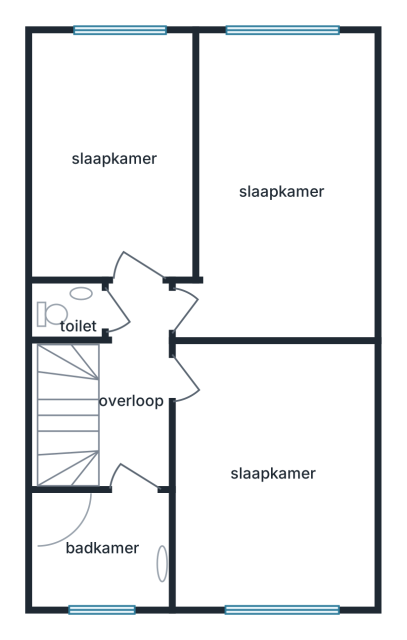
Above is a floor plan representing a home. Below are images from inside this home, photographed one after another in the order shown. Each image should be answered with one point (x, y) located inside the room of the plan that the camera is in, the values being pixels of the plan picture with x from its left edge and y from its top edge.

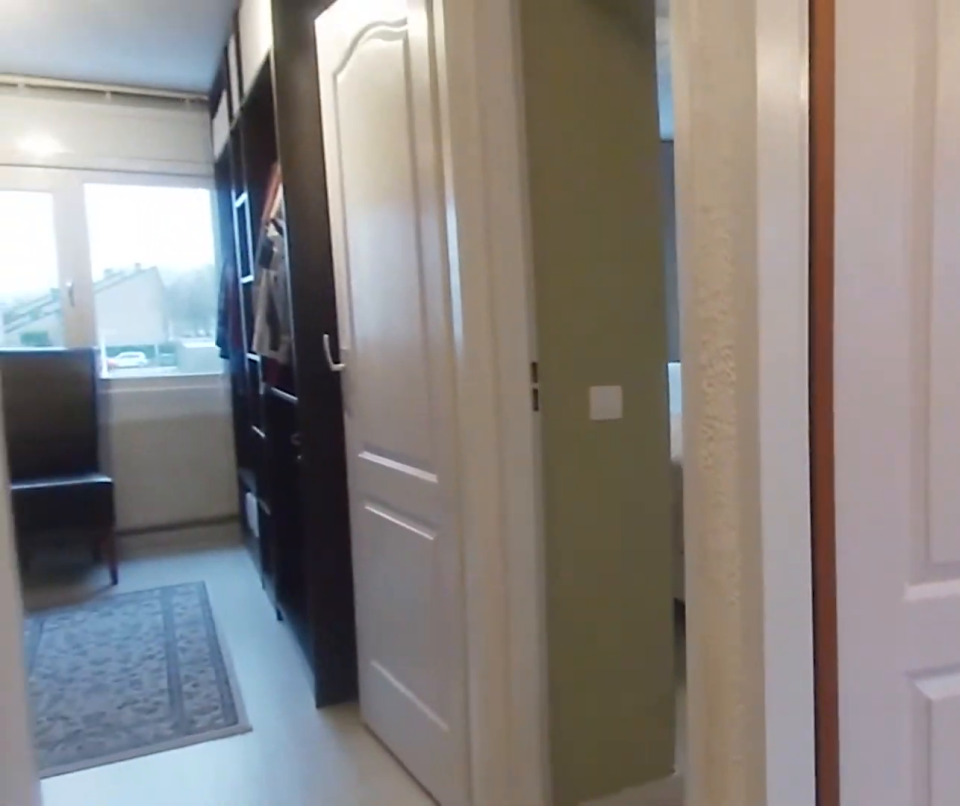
(133, 388)
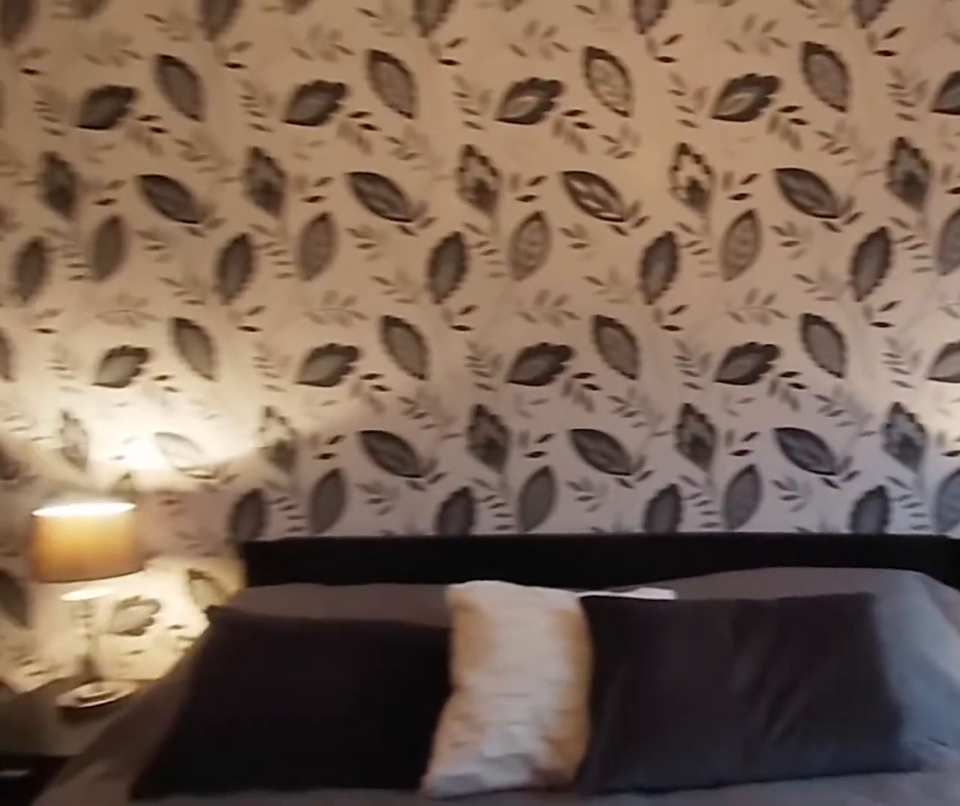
(273, 473)
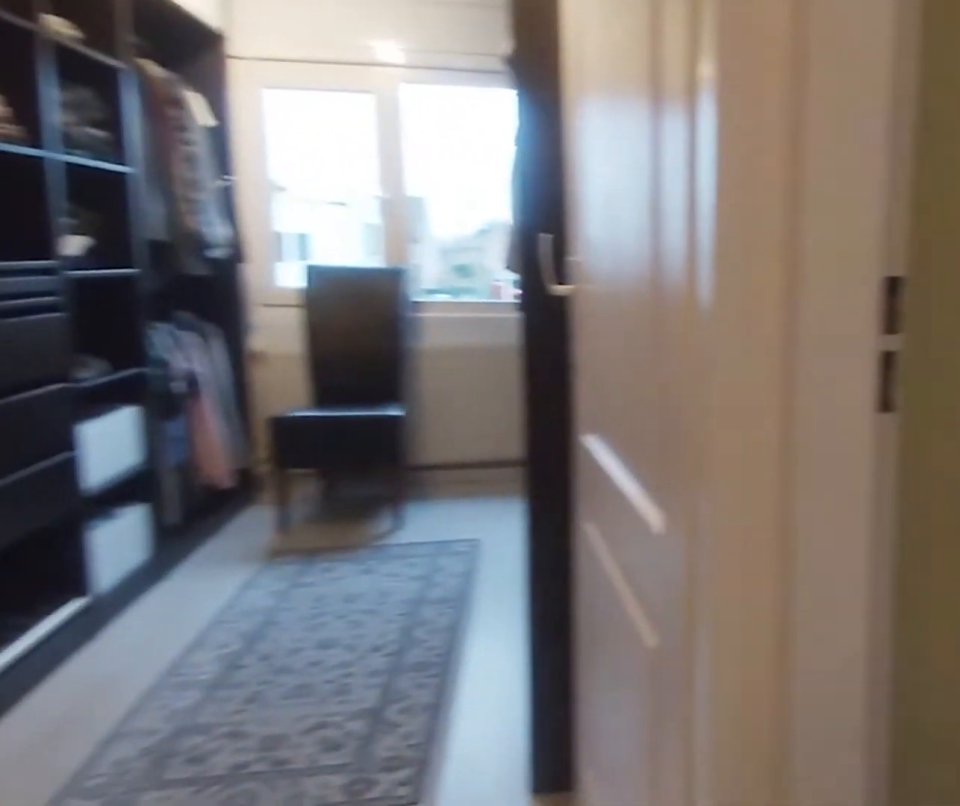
(133, 389)
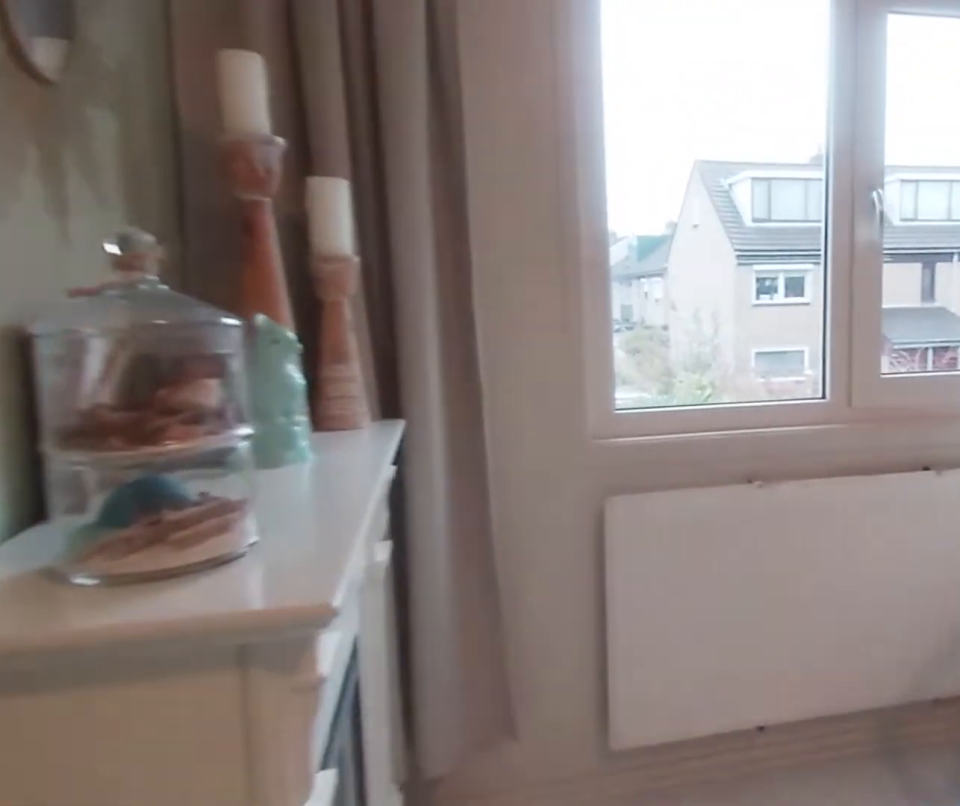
(316, 305)
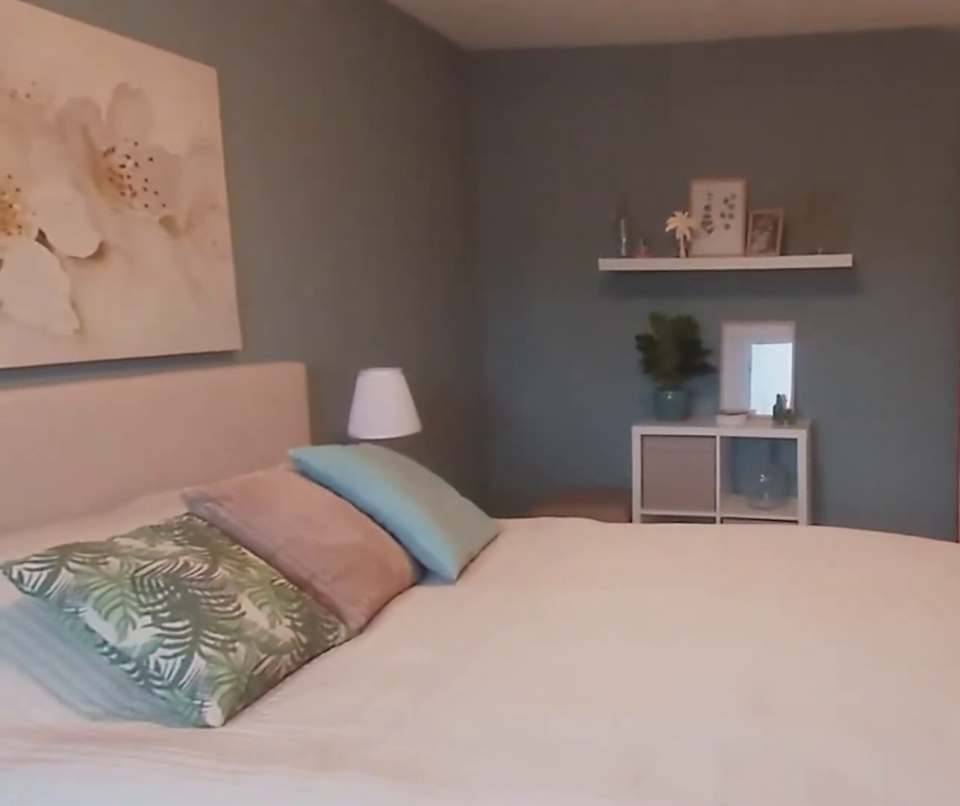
(316, 305)
